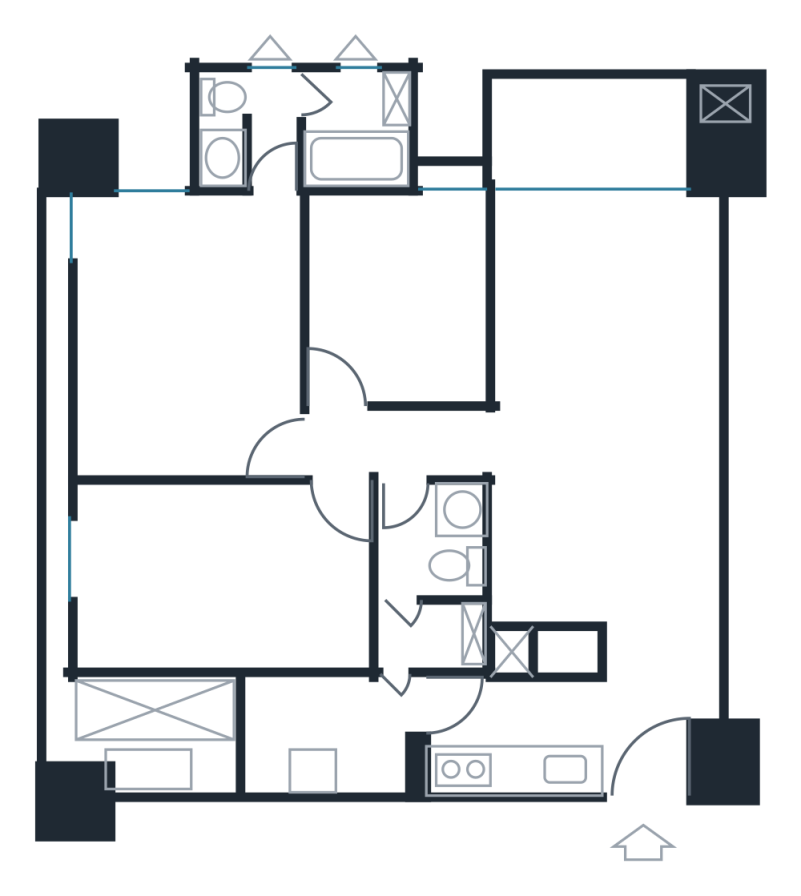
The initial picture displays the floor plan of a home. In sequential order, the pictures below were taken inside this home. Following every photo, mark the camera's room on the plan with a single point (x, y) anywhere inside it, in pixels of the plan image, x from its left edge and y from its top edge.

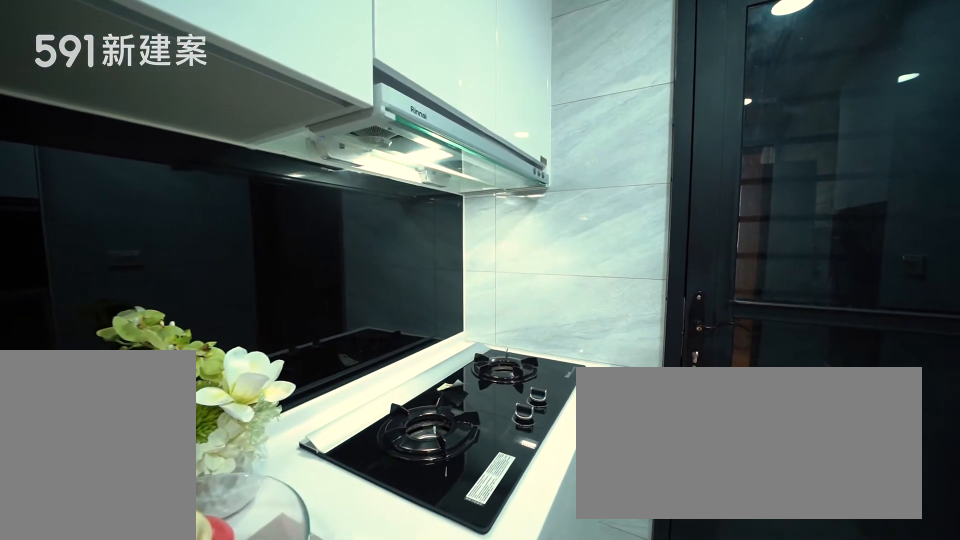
(510, 738)
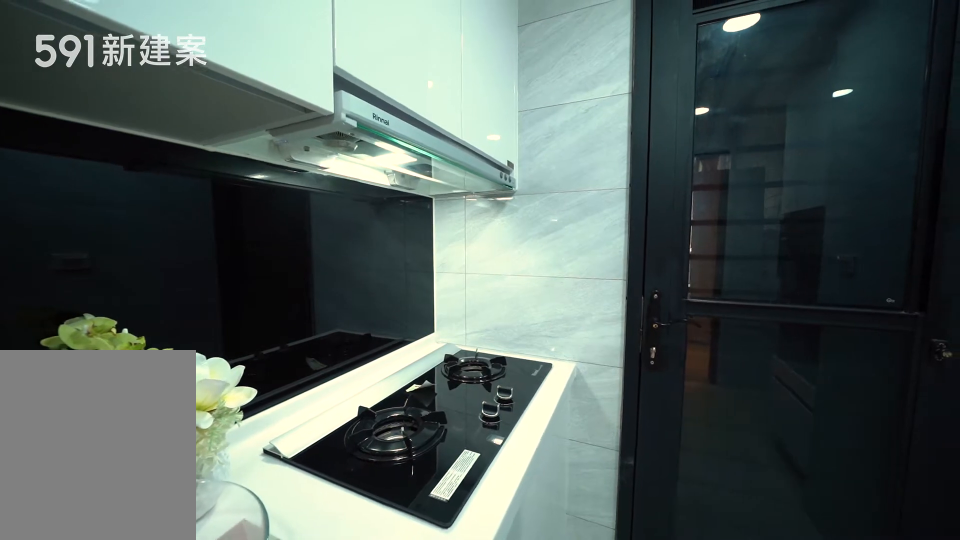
(510, 738)
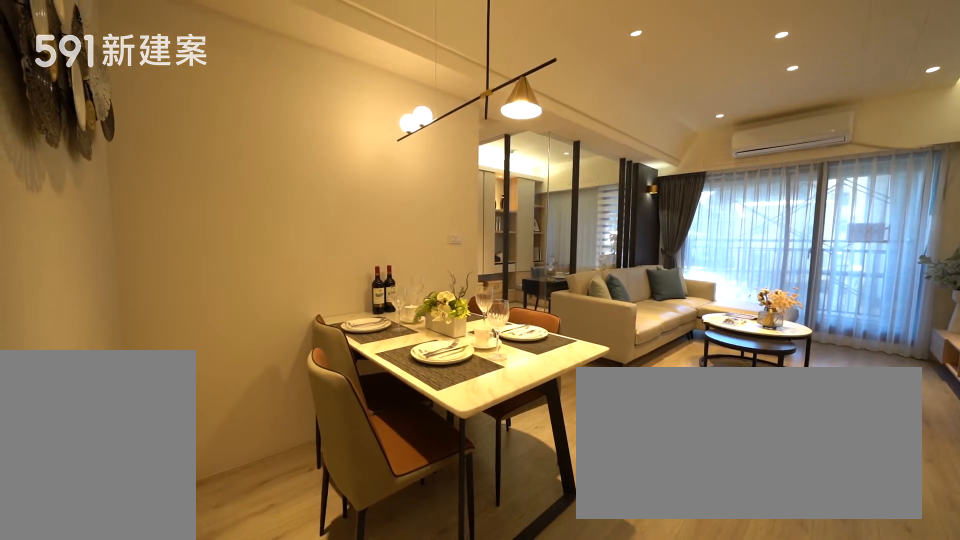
(563, 549)
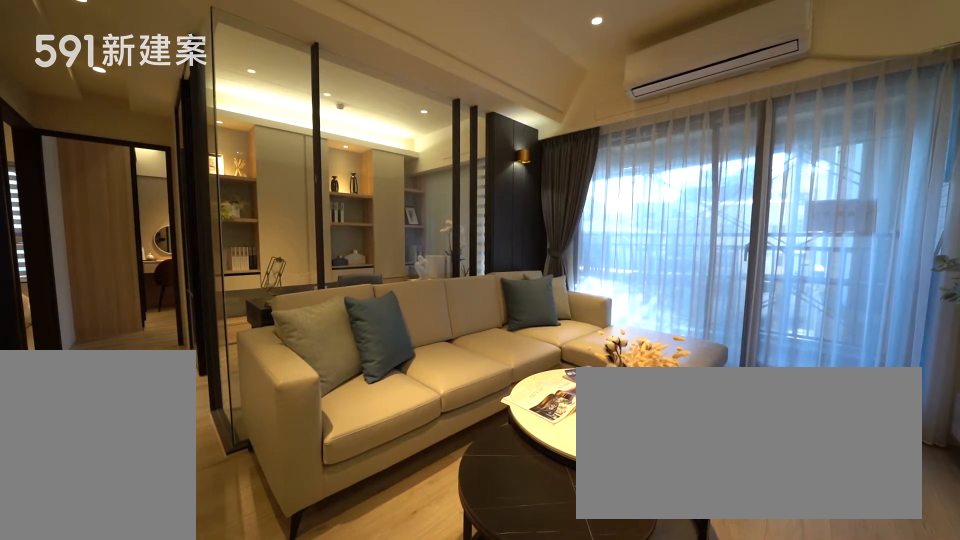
(595, 294)
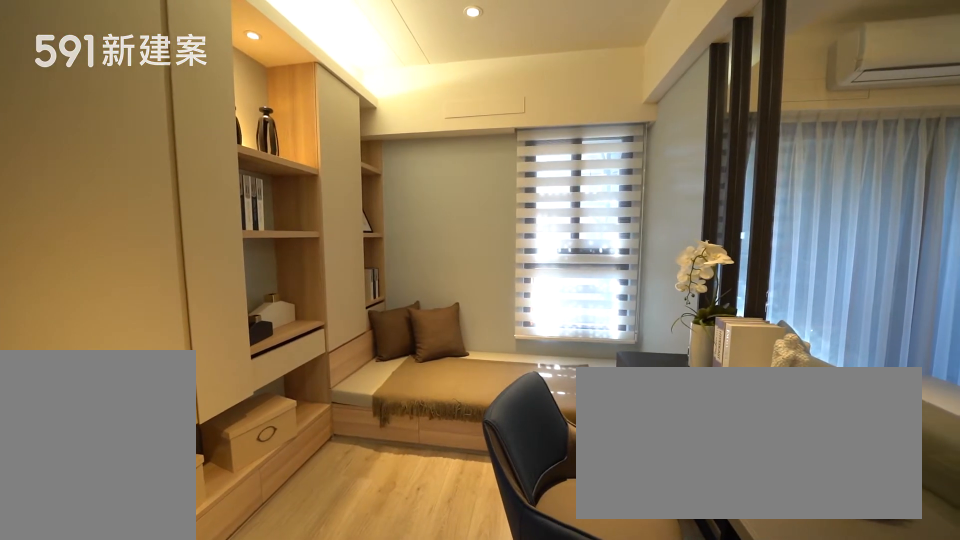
(393, 292)
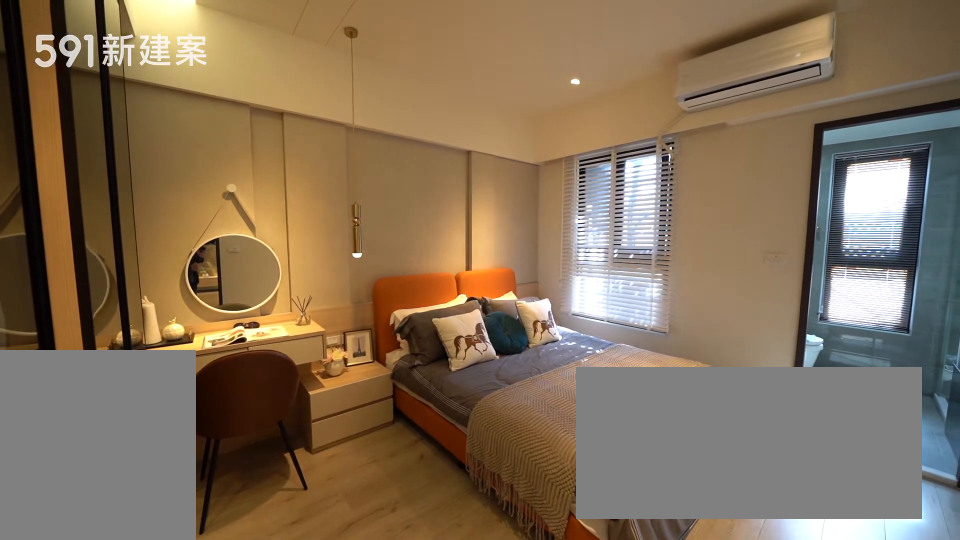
(184, 326)
